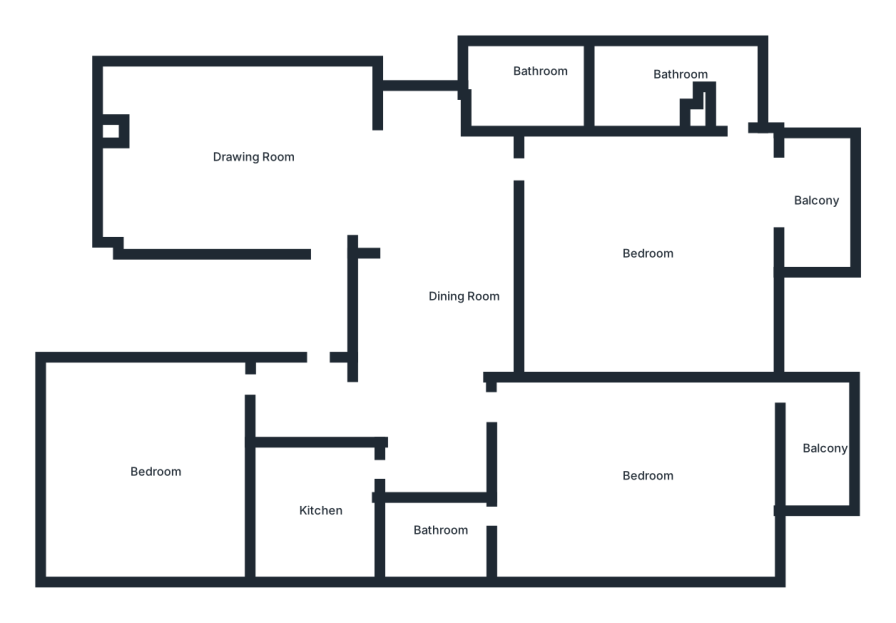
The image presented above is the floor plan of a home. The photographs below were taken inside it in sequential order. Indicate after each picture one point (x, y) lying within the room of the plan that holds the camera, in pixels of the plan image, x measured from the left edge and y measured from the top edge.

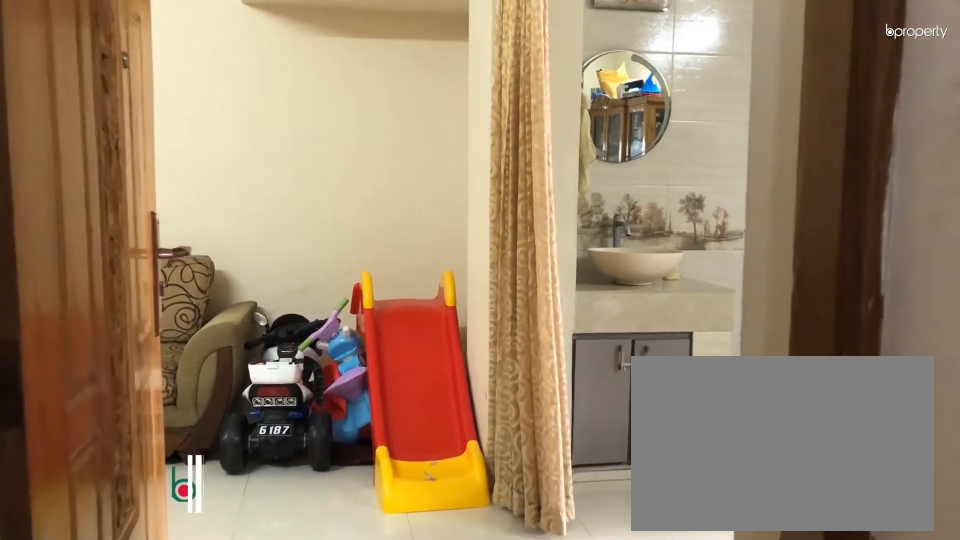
(308, 206)
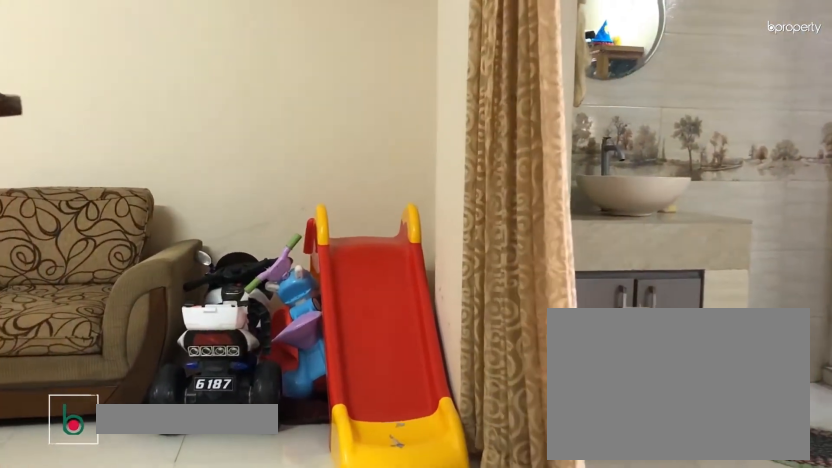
(308, 206)
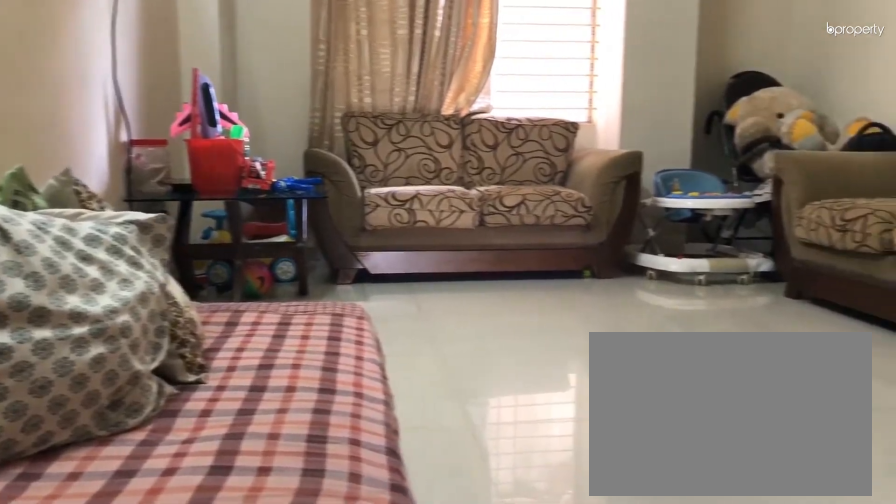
(207, 144)
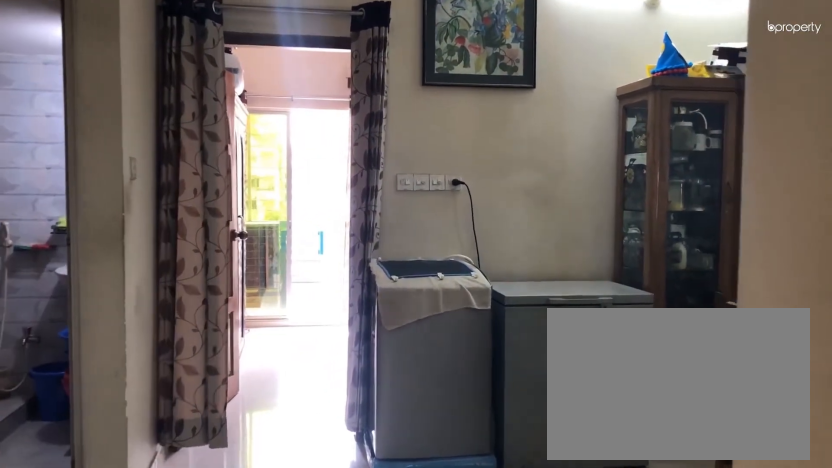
(429, 252)
